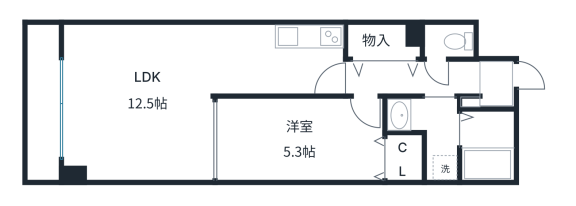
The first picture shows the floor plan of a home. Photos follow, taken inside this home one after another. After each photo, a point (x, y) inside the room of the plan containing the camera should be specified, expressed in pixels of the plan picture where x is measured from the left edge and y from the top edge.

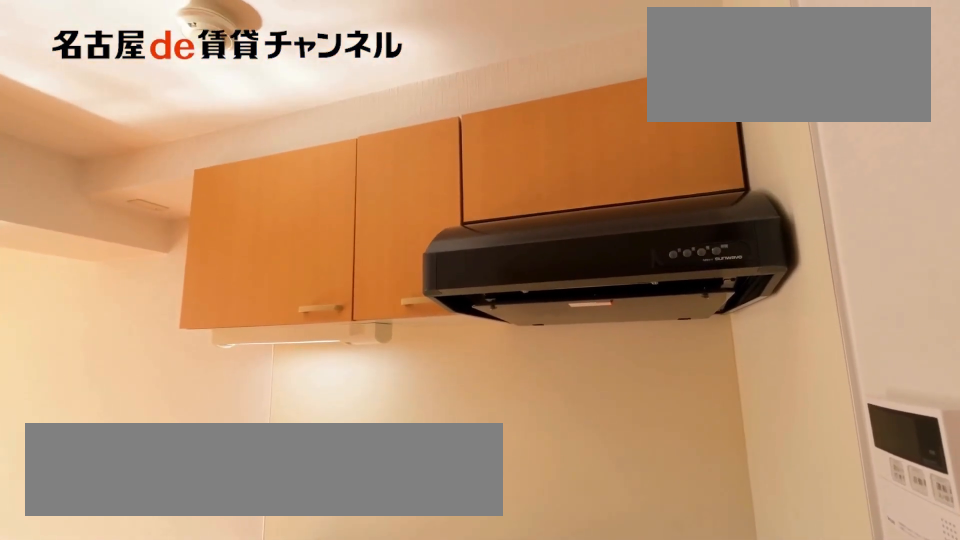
(309, 38)
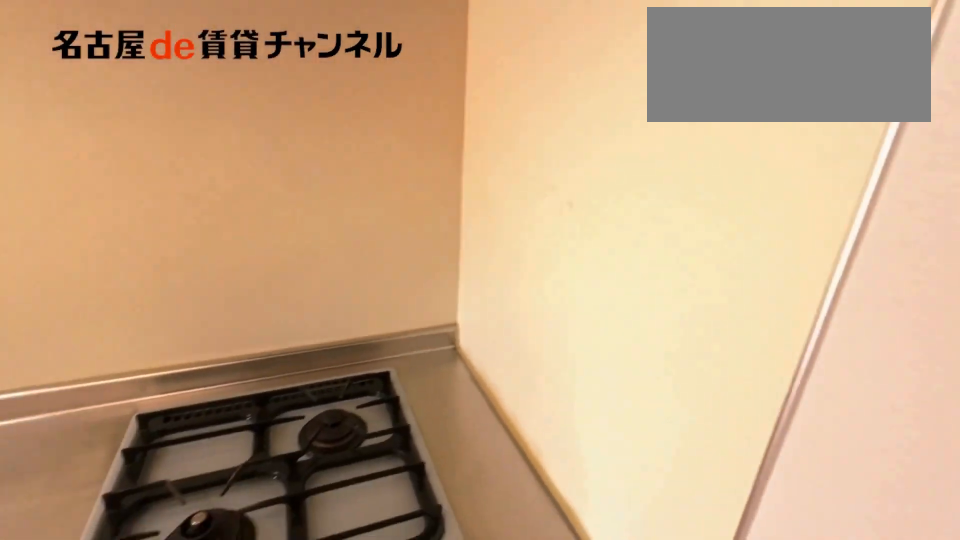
(309, 38)
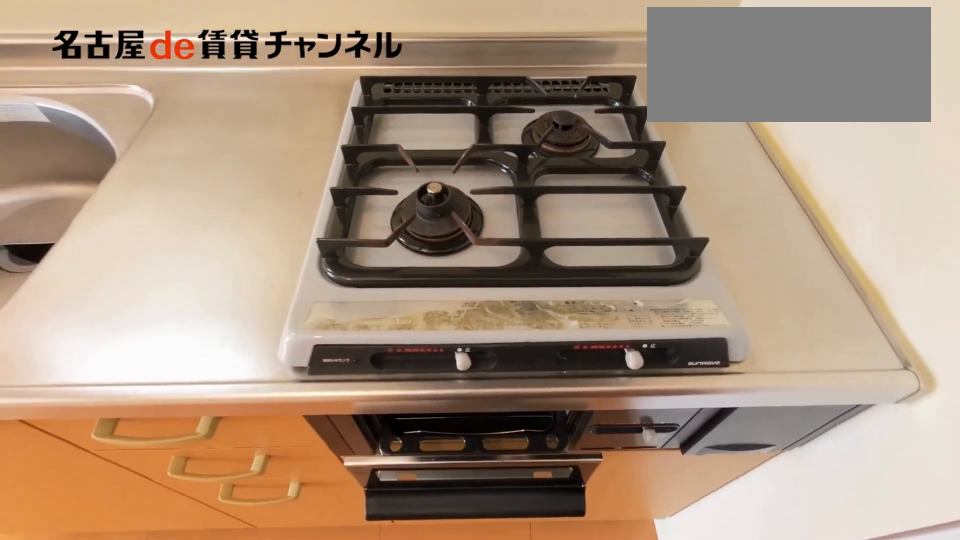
(309, 38)
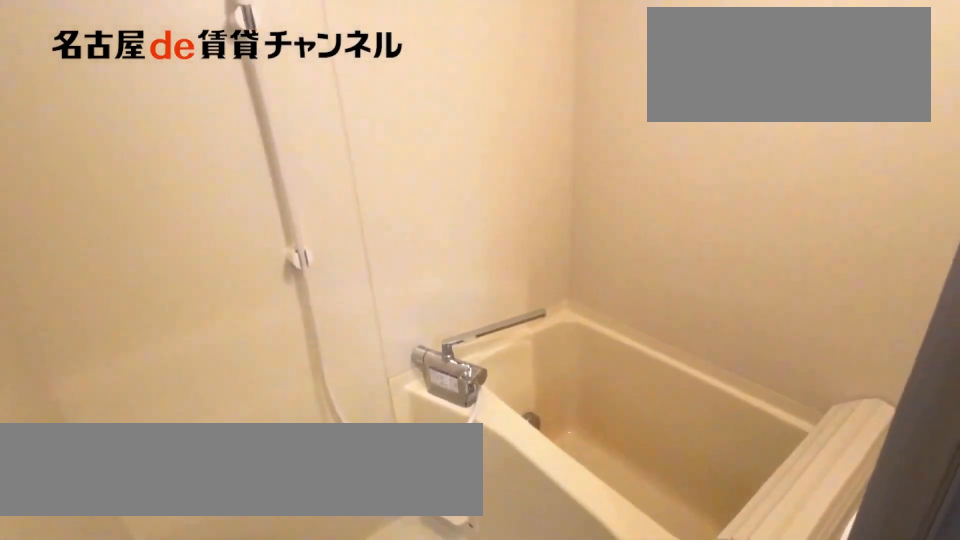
(487, 145)
